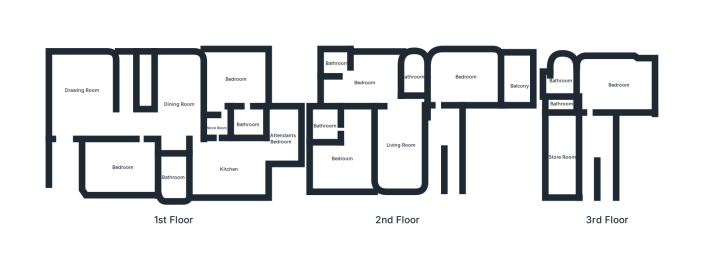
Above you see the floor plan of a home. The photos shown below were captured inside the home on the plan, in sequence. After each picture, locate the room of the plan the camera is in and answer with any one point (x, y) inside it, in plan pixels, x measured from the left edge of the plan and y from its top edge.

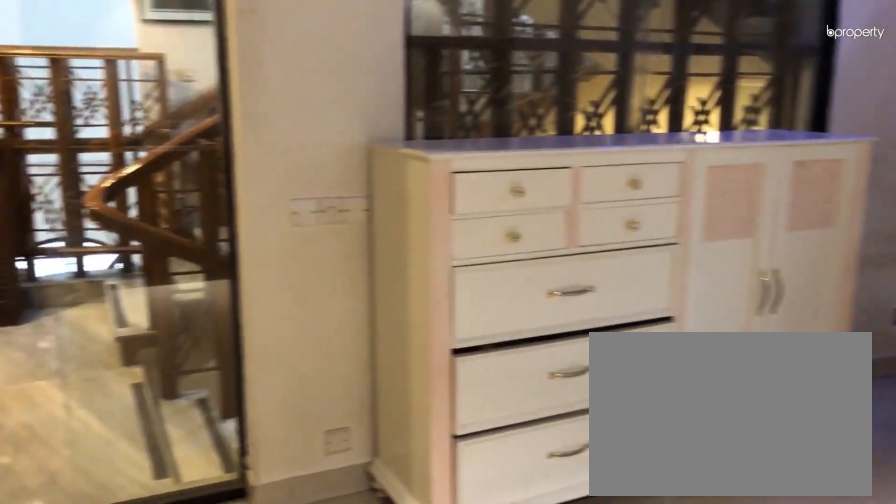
(399, 145)
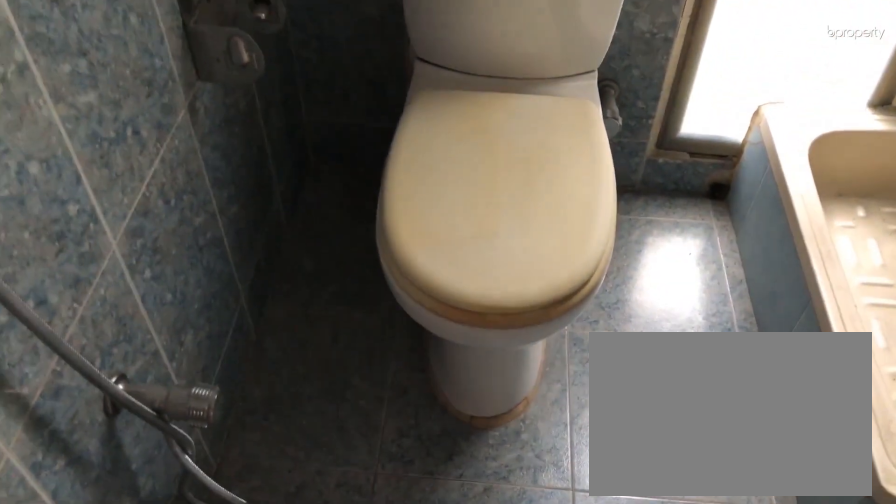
(335, 63)
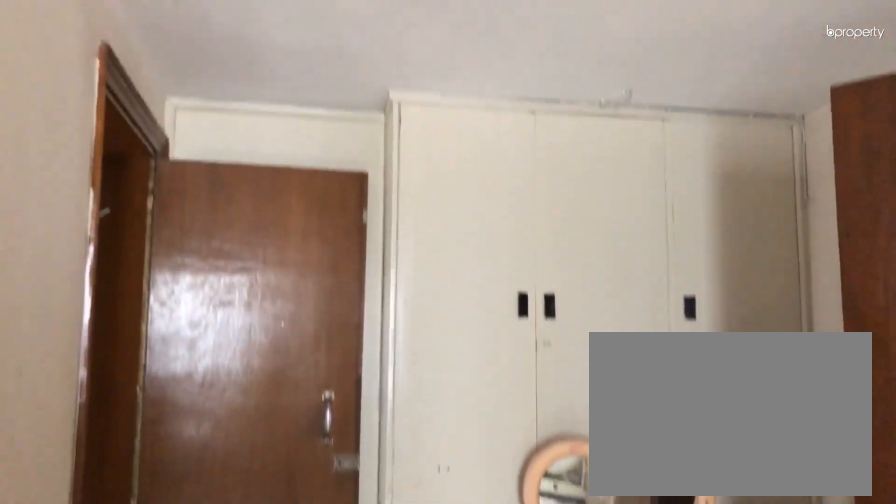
(341, 159)
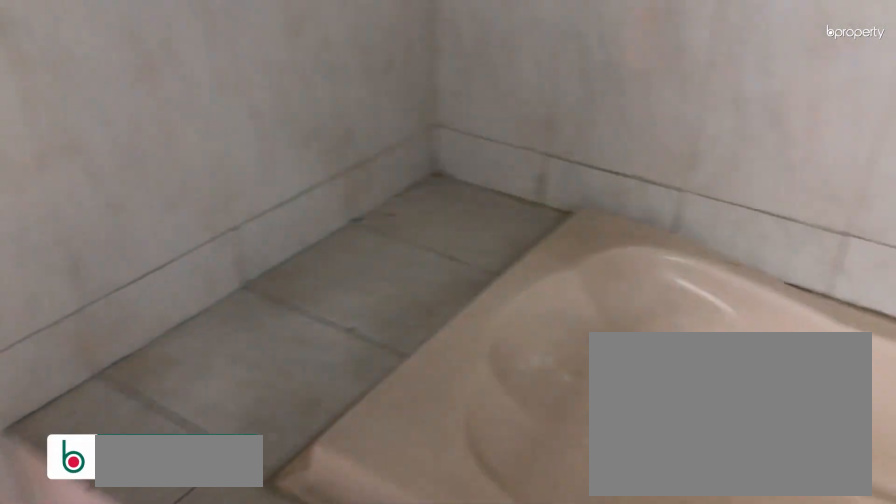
(322, 127)
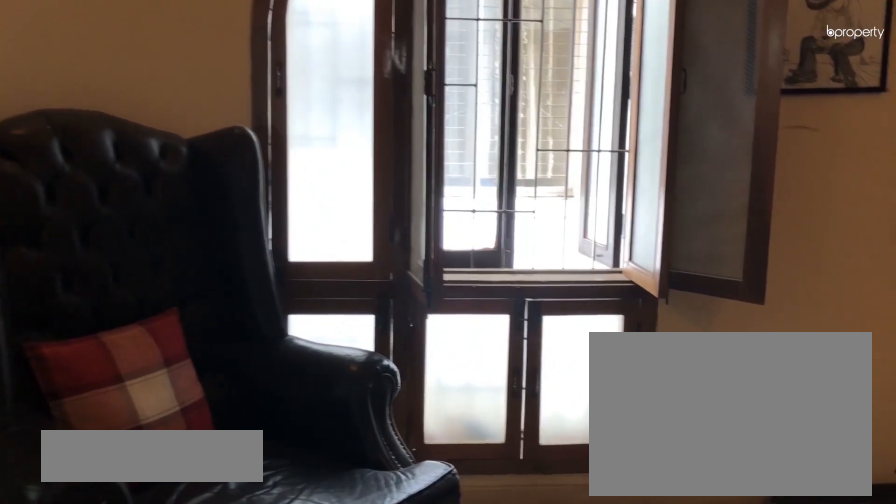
(617, 86)
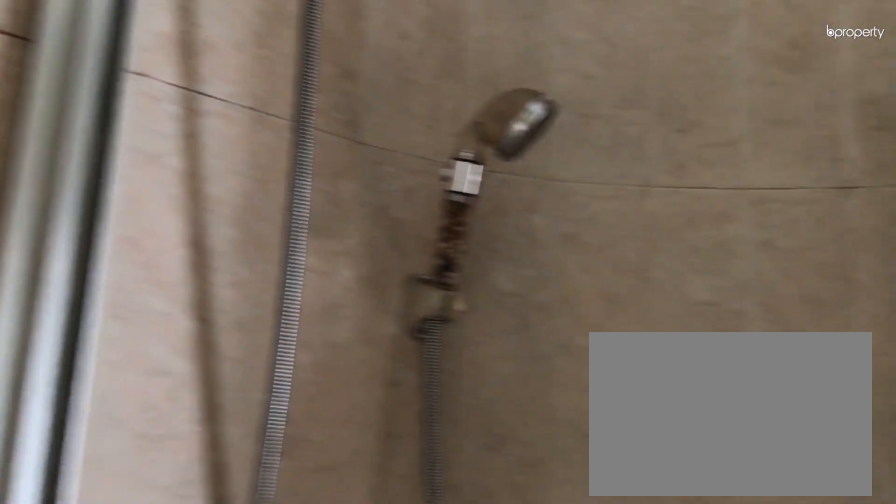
(559, 80)
